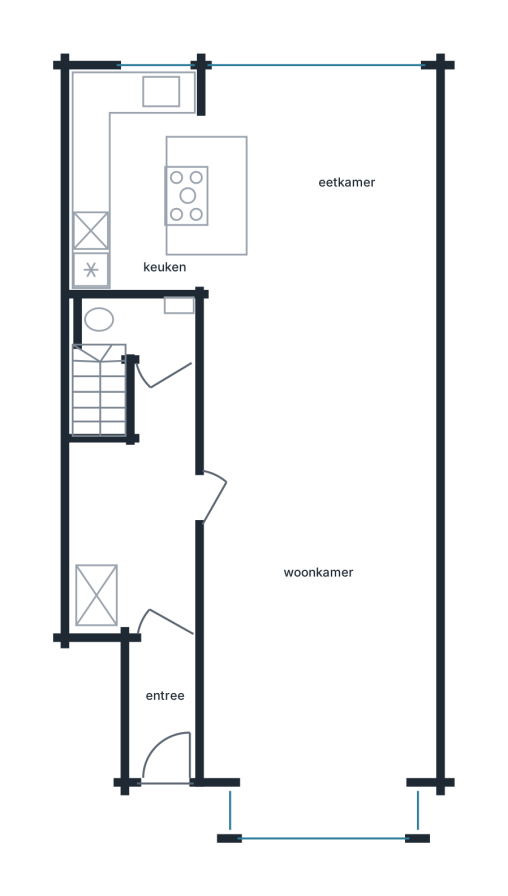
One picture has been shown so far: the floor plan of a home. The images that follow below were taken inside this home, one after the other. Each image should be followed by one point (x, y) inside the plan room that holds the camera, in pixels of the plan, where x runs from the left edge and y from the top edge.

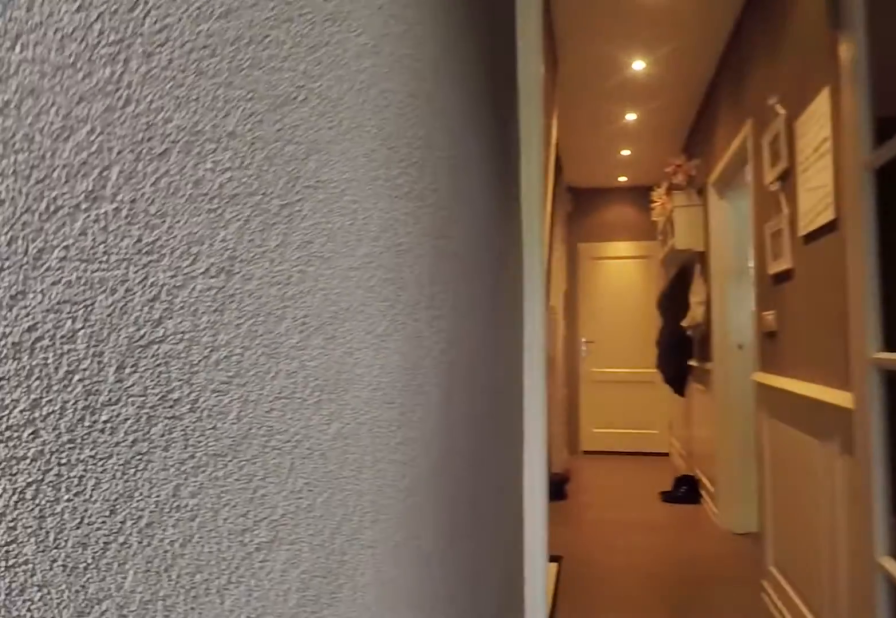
(145, 559)
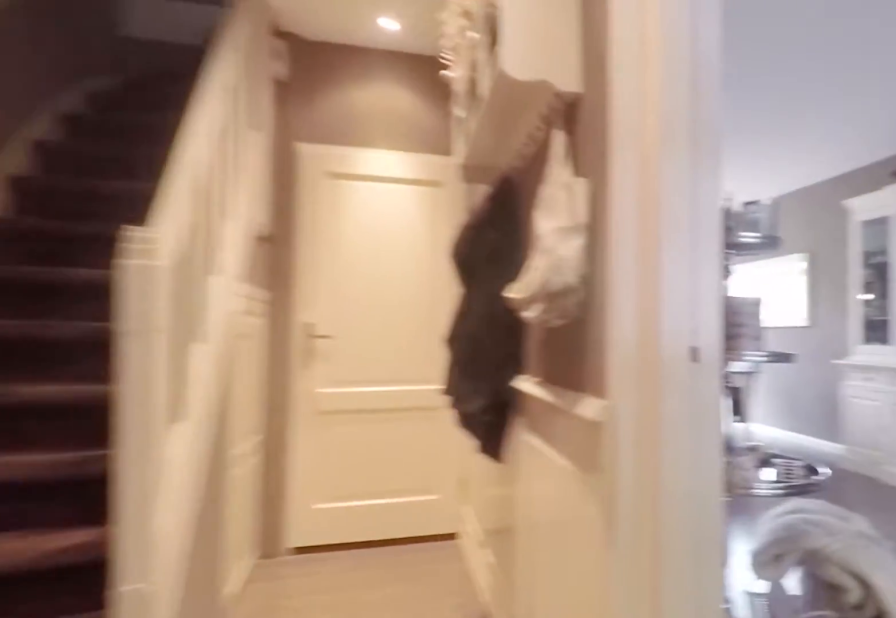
(145, 559)
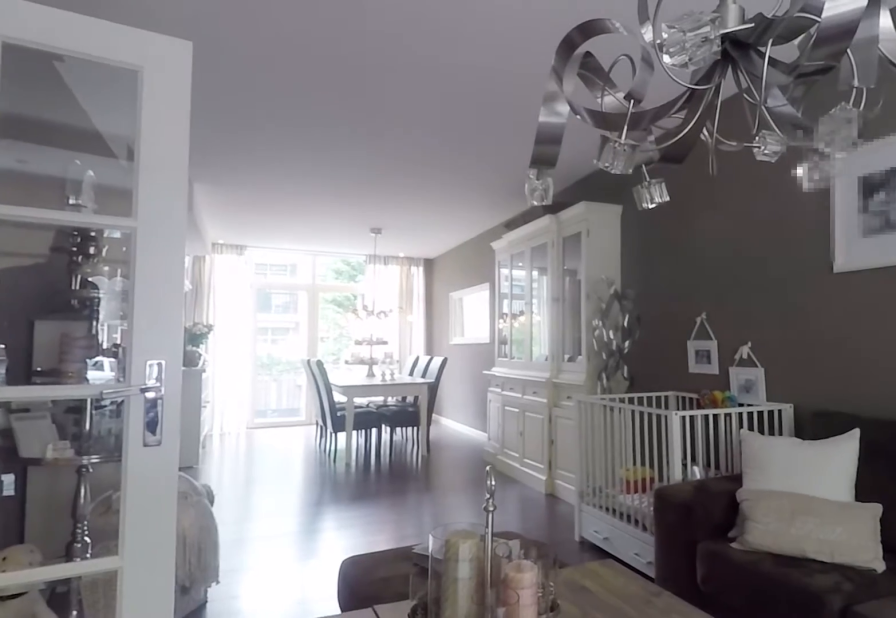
(317, 431)
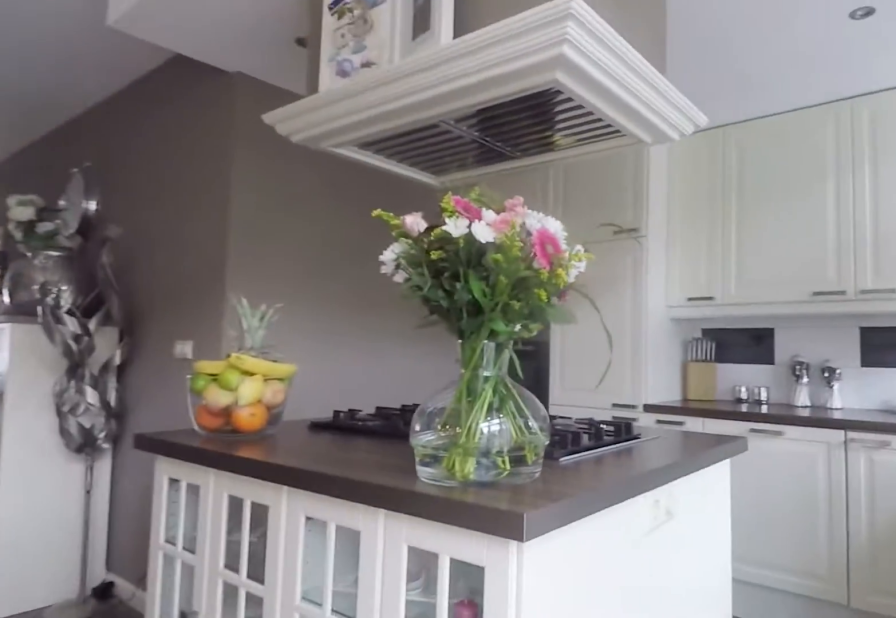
(220, 152)
